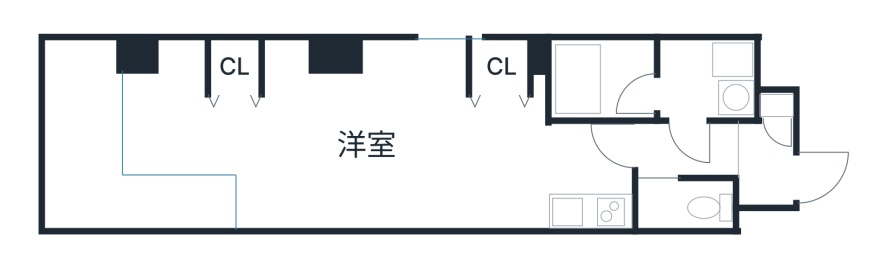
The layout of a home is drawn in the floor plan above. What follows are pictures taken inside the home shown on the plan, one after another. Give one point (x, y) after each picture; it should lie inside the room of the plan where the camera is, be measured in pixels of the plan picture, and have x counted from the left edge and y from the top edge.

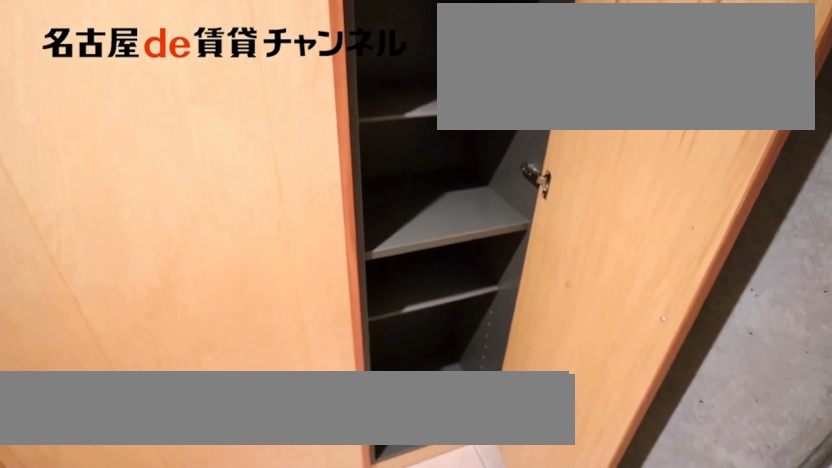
(776, 102)
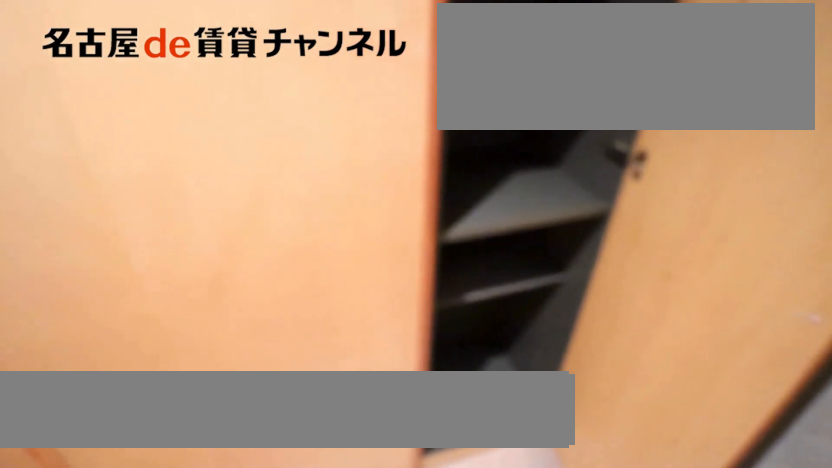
(776, 102)
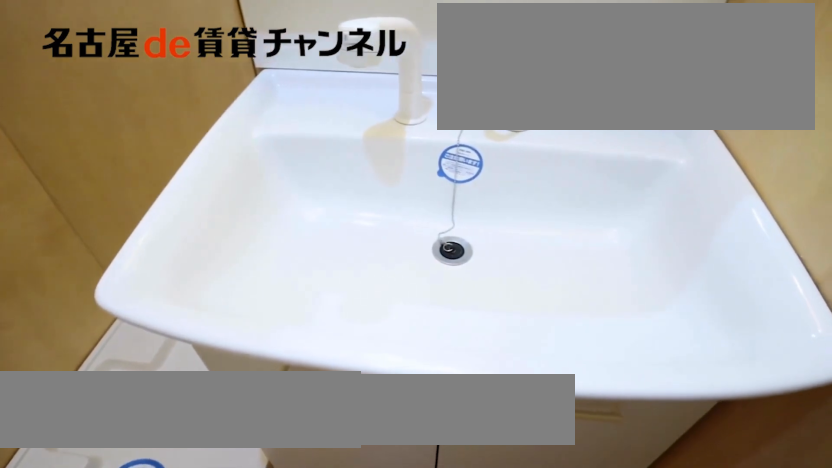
(707, 81)
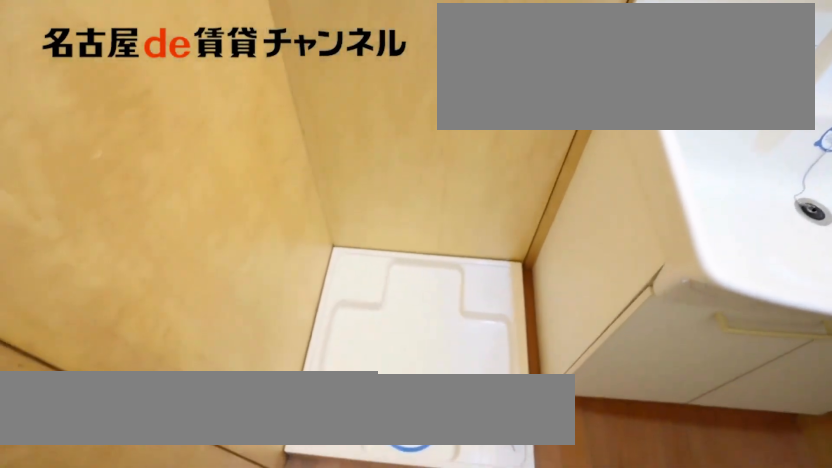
(707, 81)
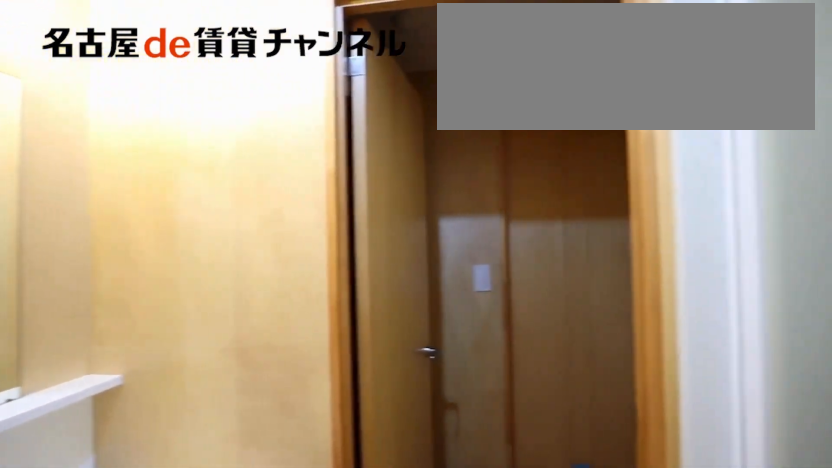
(707, 81)
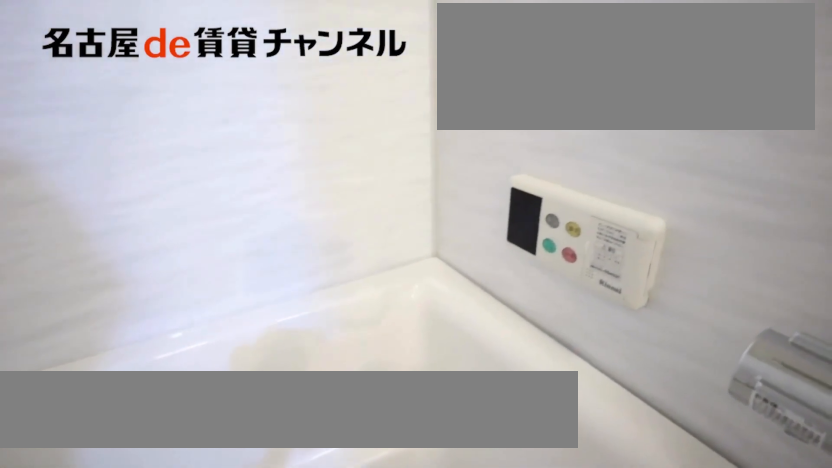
(603, 80)
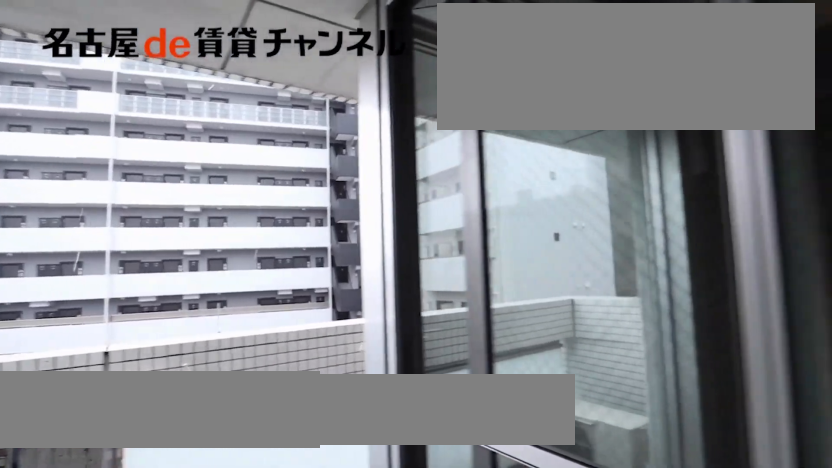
(118, 158)
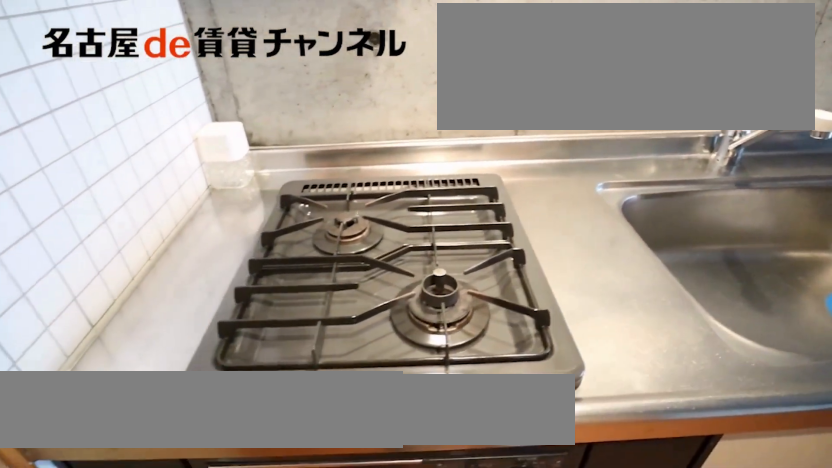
(592, 208)
